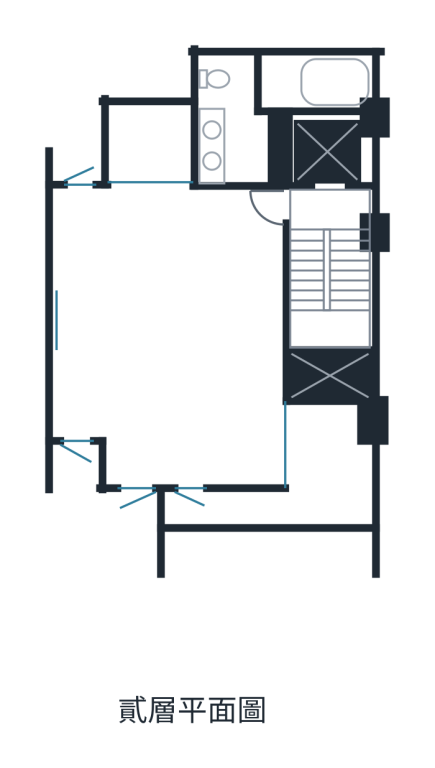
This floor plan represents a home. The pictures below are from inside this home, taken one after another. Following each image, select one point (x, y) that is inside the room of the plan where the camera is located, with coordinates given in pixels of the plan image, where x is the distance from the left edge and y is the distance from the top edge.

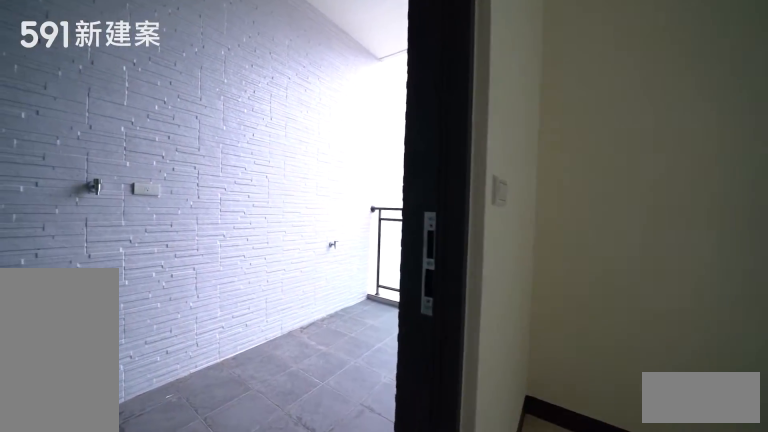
(290, 482)
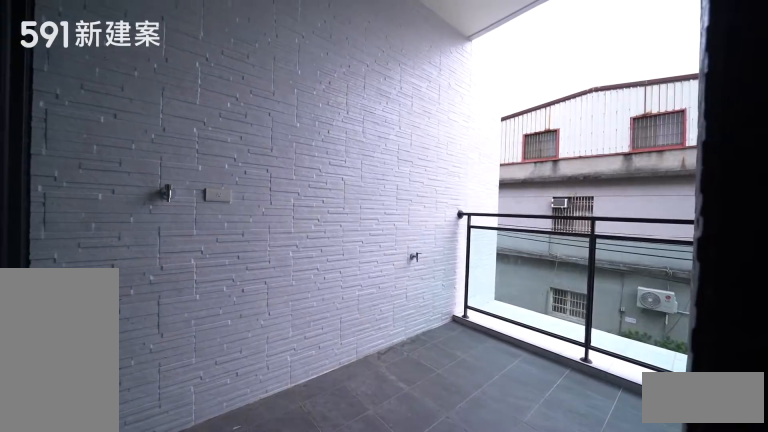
(290, 482)
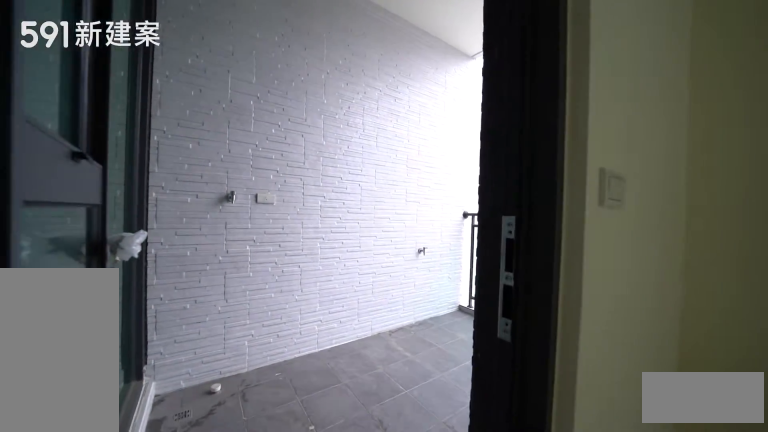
(290, 482)
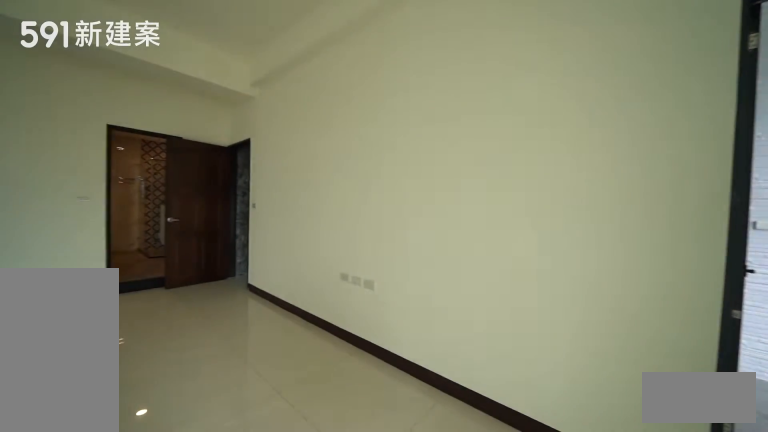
(290, 482)
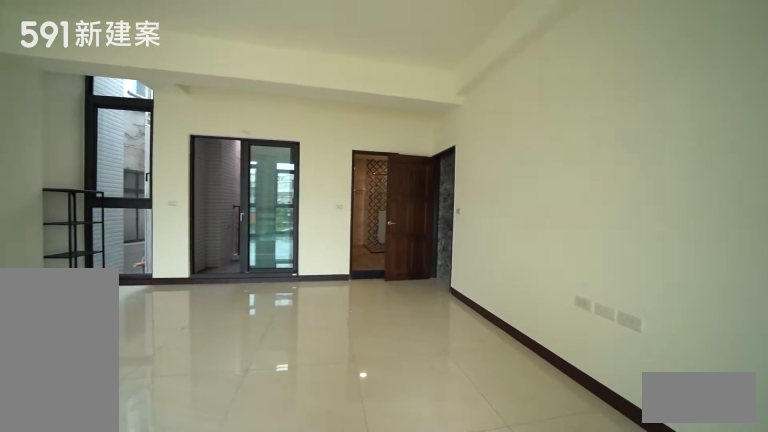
(290, 482)
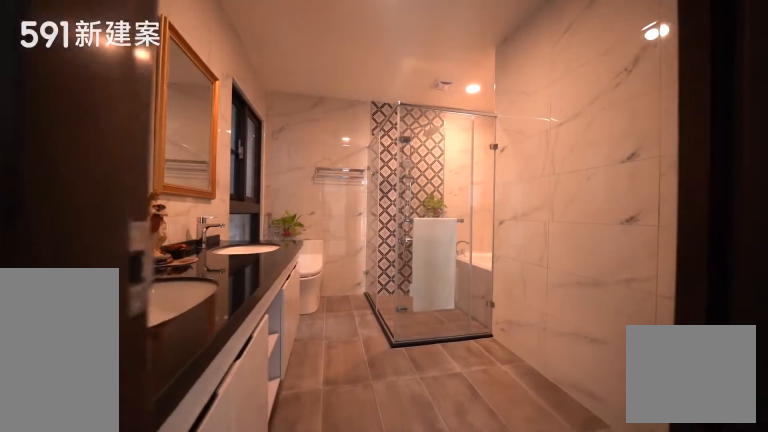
(275, 101)
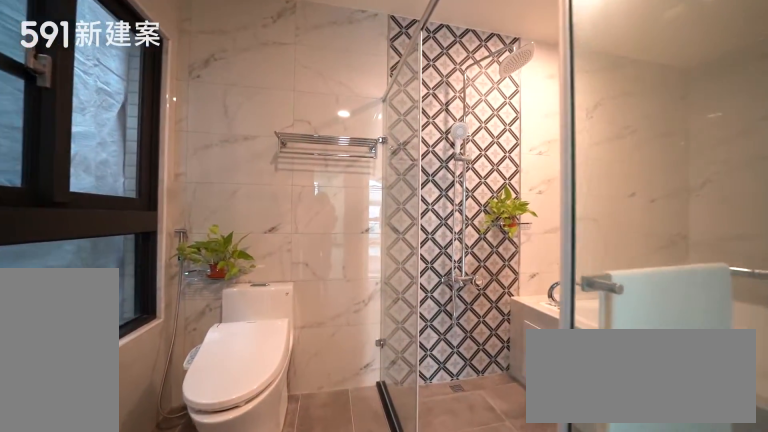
(275, 101)
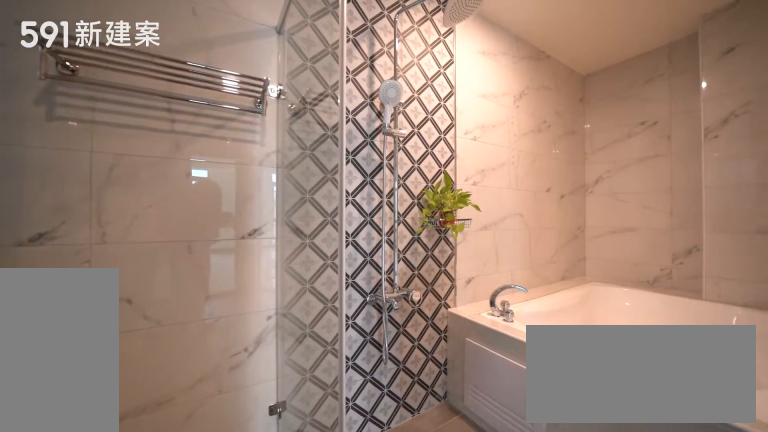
(275, 101)
